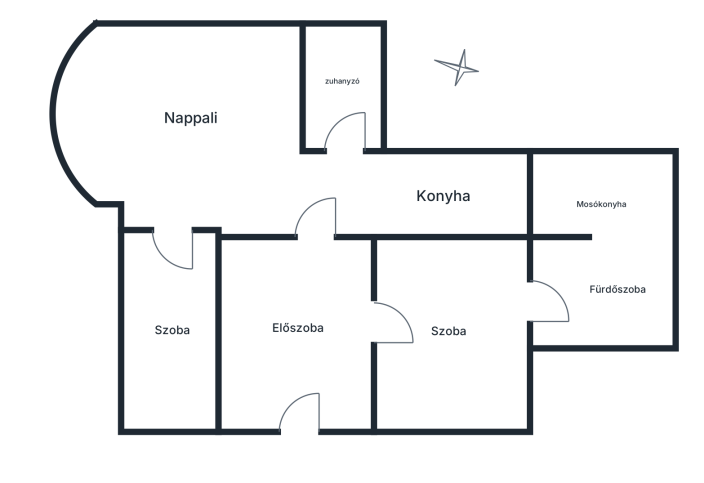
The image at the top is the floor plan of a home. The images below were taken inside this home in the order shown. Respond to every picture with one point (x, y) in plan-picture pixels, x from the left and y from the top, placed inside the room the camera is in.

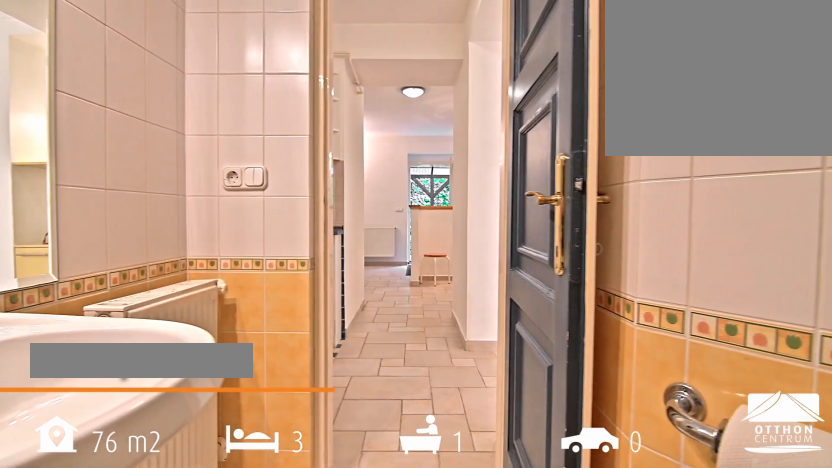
(344, 84)
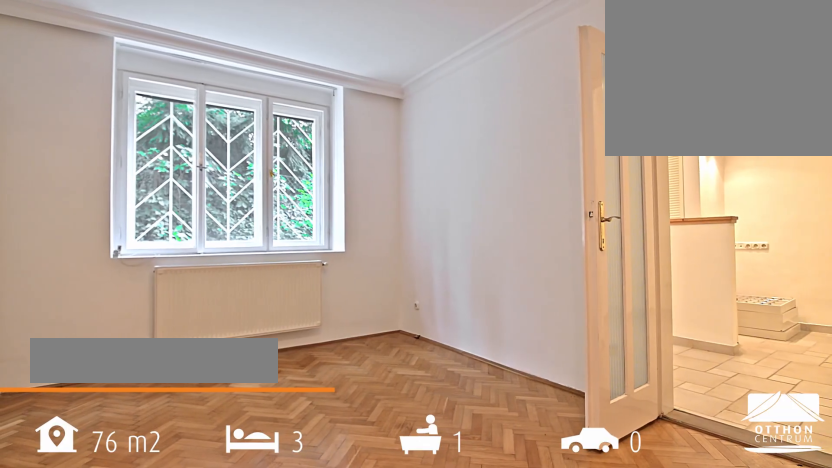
(456, 334)
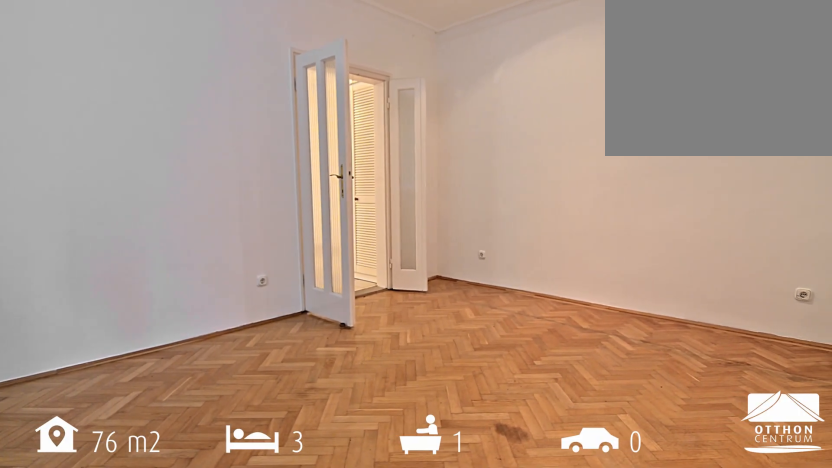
(456, 333)
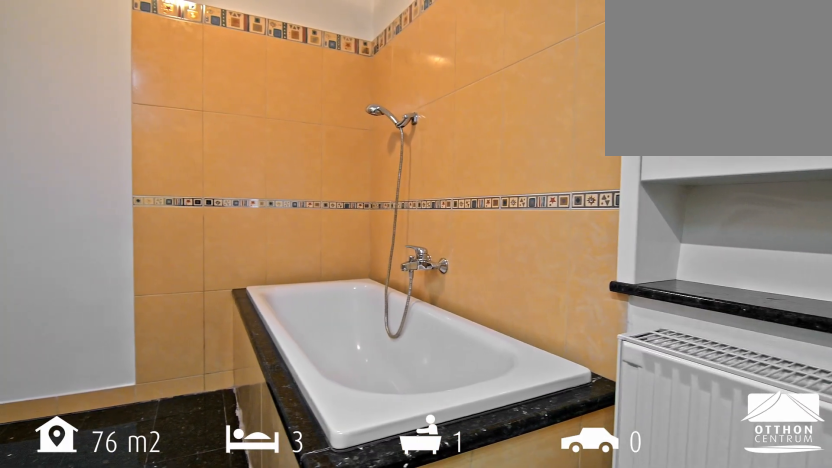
(609, 293)
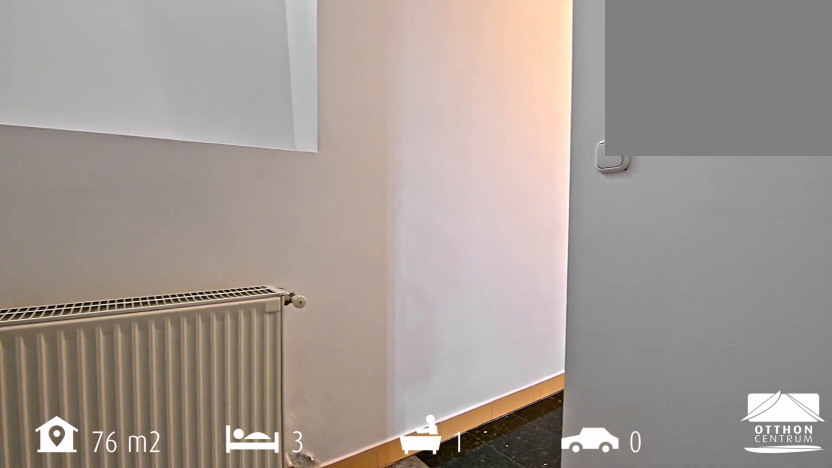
(583, 196)
